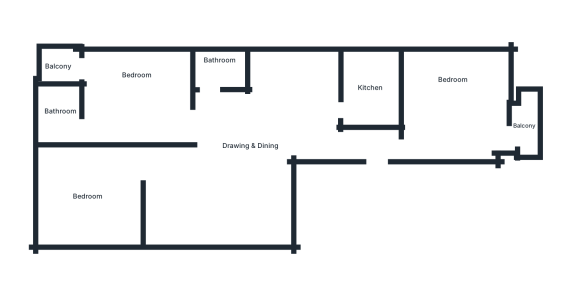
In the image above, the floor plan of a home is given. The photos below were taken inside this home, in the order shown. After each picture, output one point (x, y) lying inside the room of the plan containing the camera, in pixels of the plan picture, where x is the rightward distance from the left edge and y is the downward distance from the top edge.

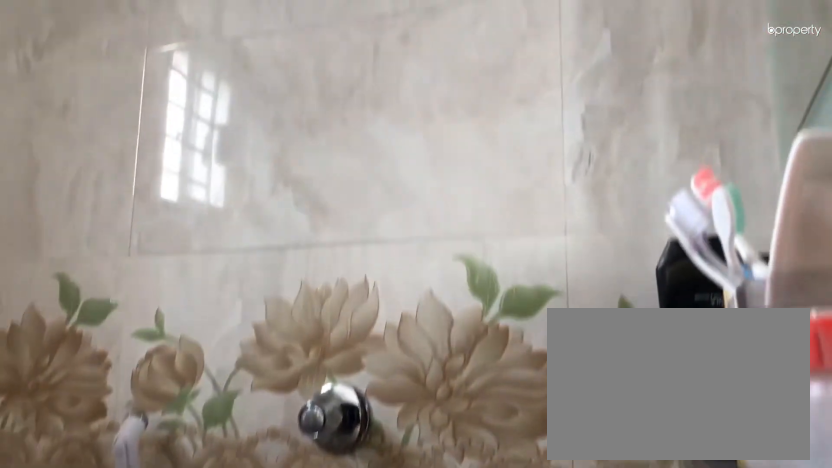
(218, 75)
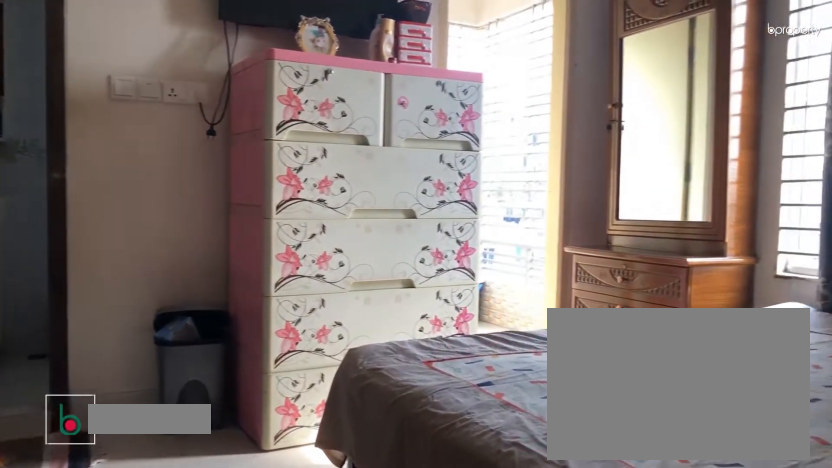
(136, 92)
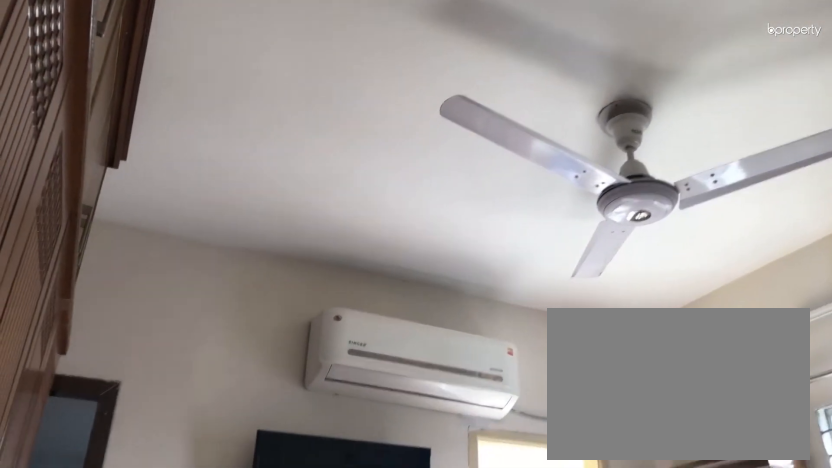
(136, 92)
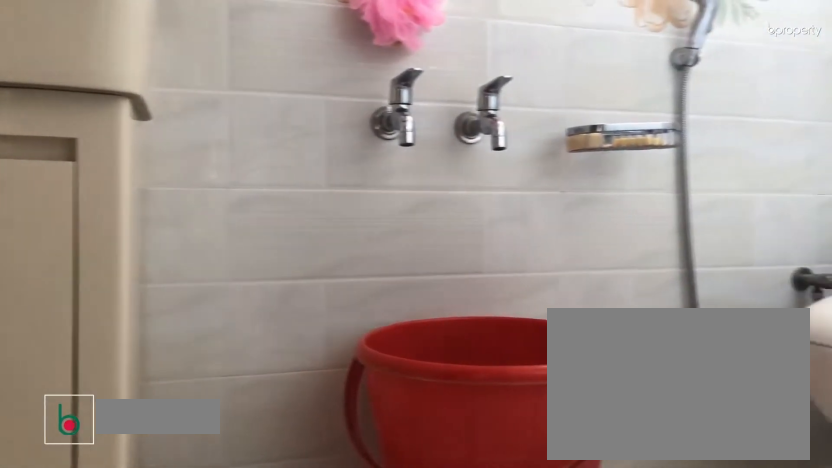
(60, 111)
